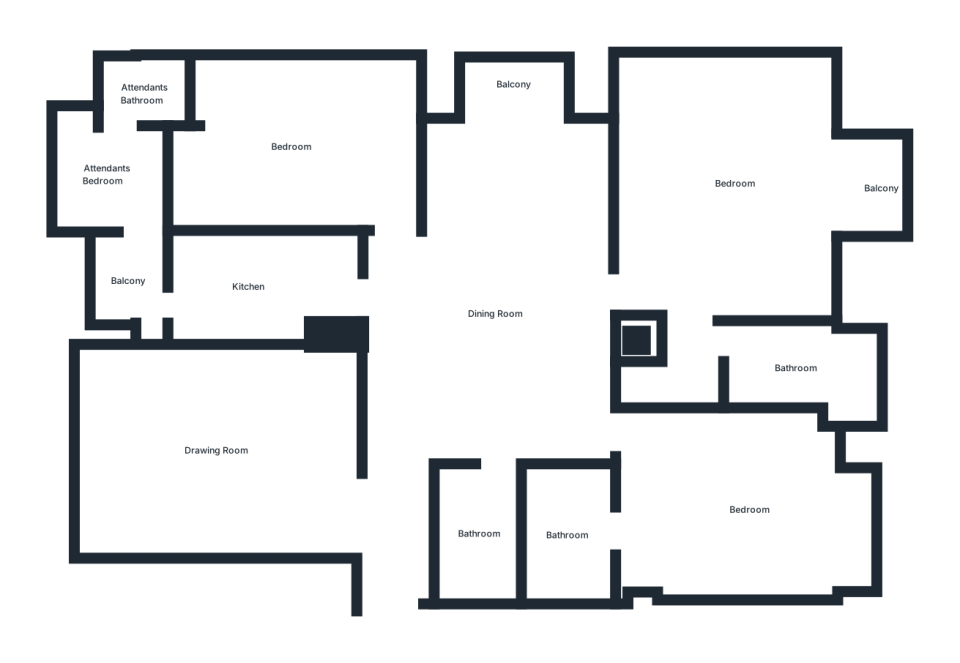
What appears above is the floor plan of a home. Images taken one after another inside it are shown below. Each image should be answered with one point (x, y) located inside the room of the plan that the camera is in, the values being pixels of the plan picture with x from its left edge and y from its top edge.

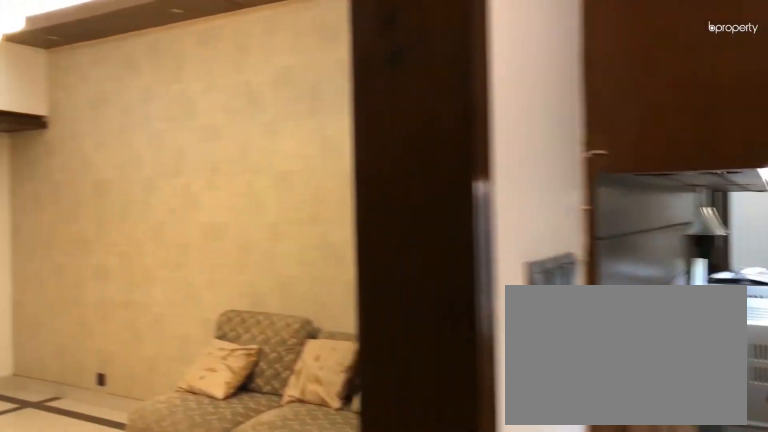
(358, 512)
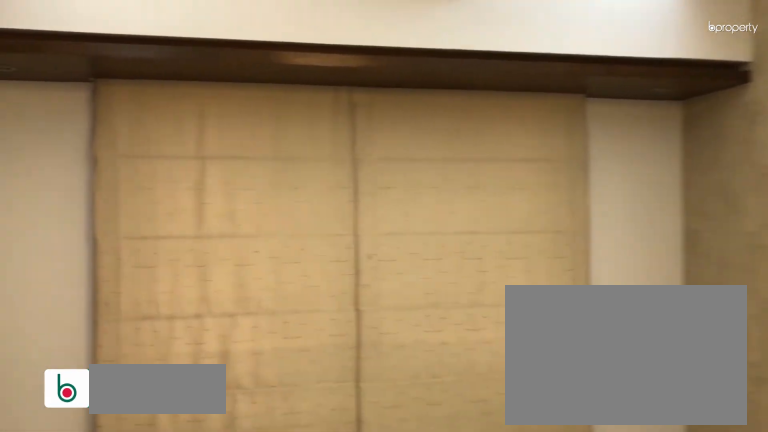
(219, 452)
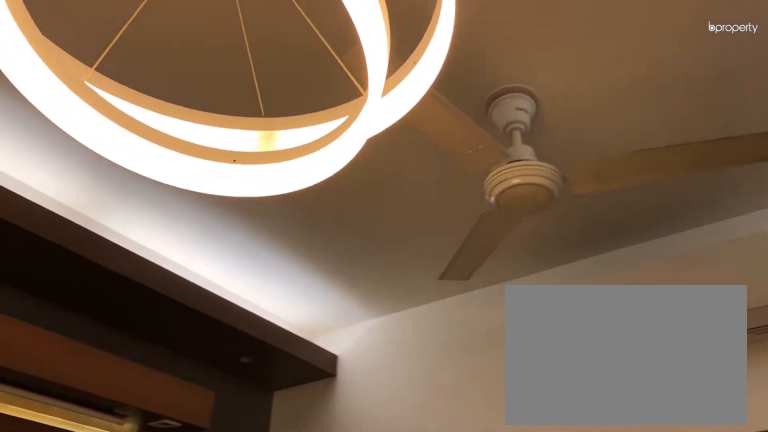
(219, 453)
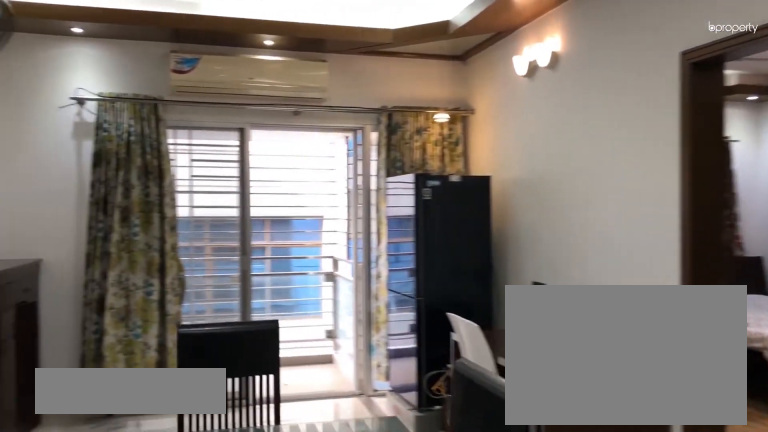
(491, 317)
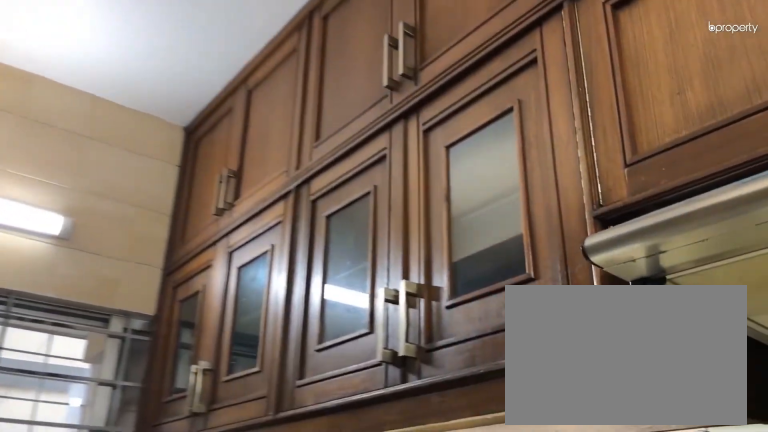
(254, 281)
